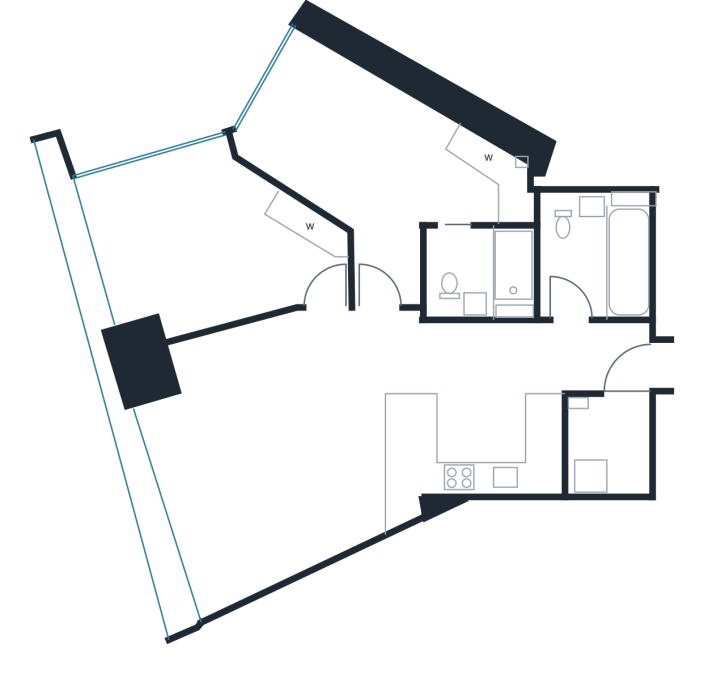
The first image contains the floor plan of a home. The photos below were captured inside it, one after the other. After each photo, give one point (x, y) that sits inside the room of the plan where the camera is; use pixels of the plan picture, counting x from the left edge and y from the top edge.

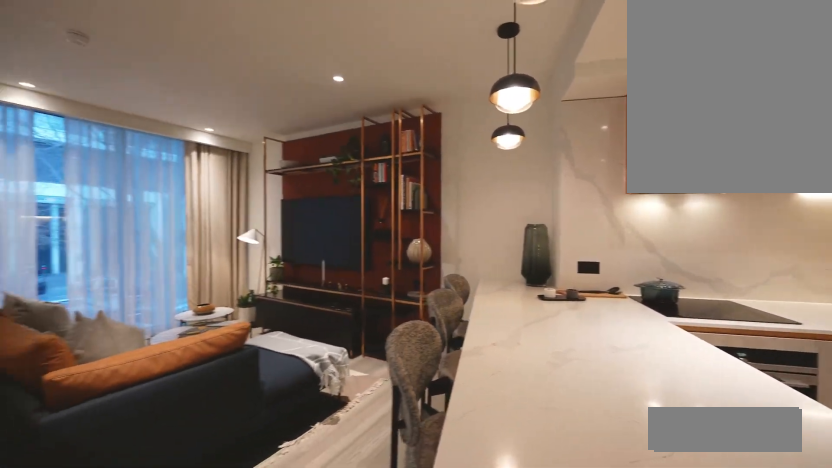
(473, 437)
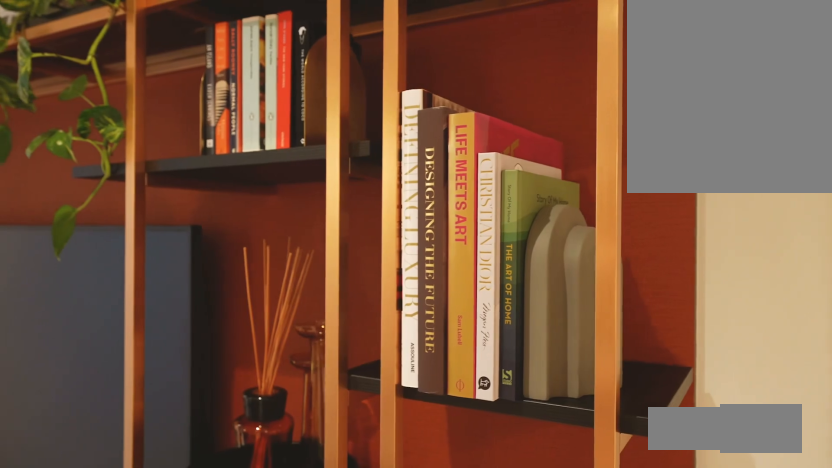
(275, 487)
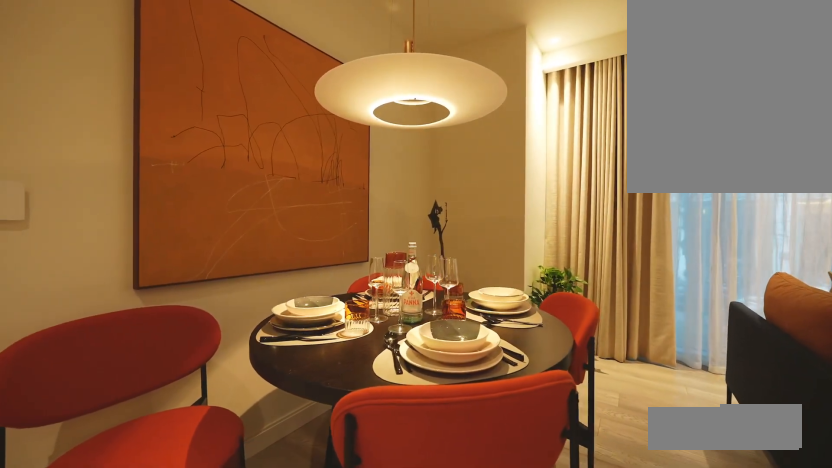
(241, 362)
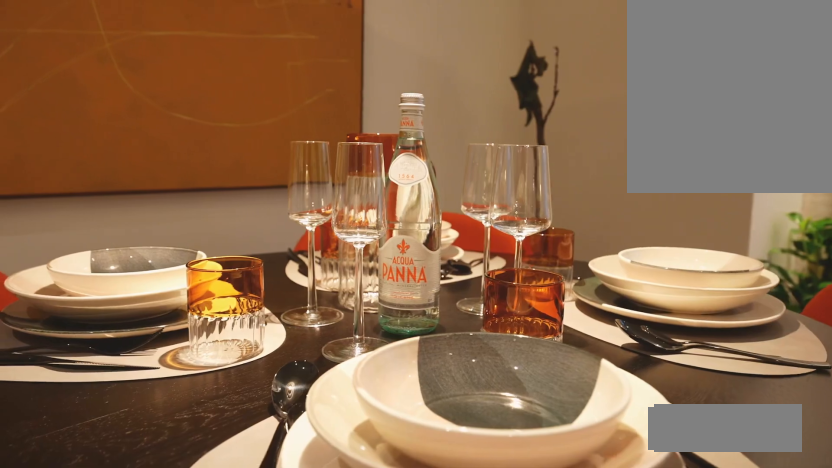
(241, 362)
